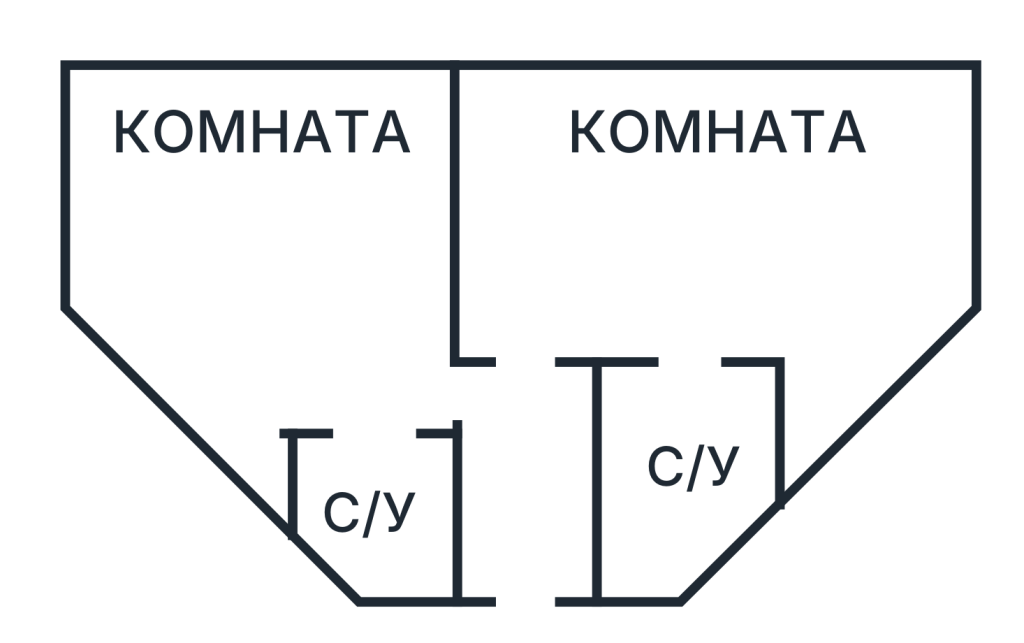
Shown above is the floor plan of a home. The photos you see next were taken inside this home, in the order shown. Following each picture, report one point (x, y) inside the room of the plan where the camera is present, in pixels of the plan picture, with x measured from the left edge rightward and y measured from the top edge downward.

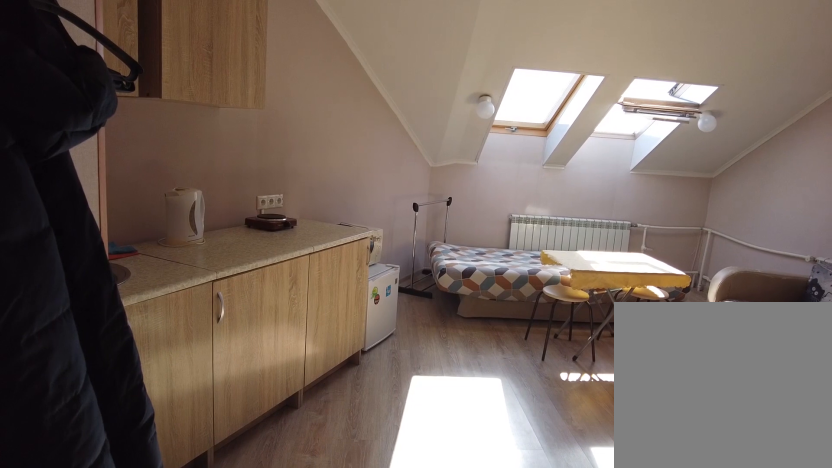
(345, 377)
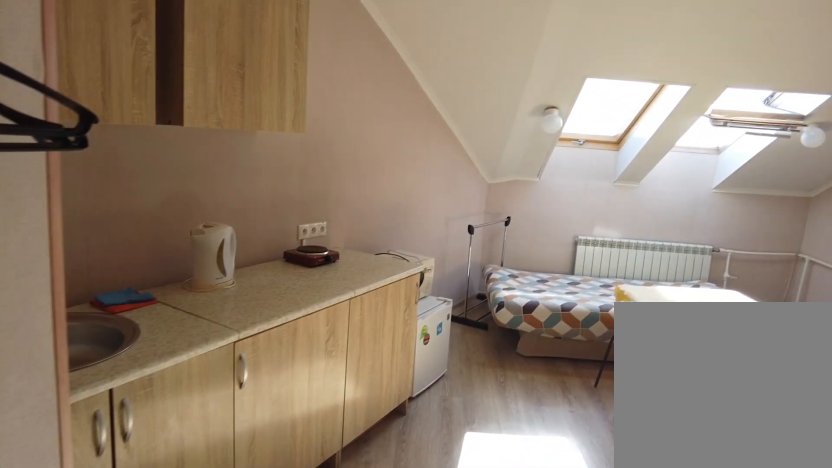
(345, 377)
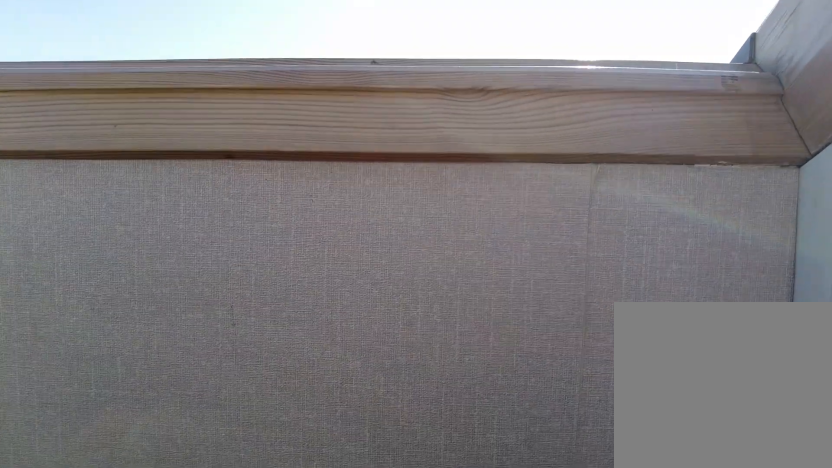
(379, 168)
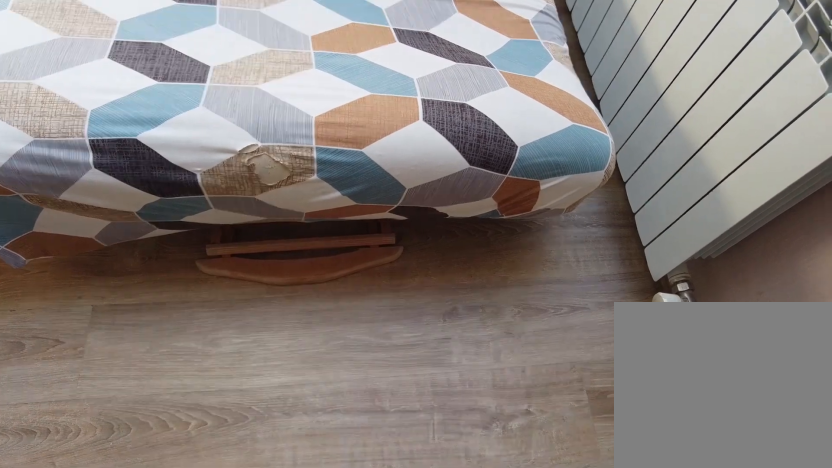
(379, 168)
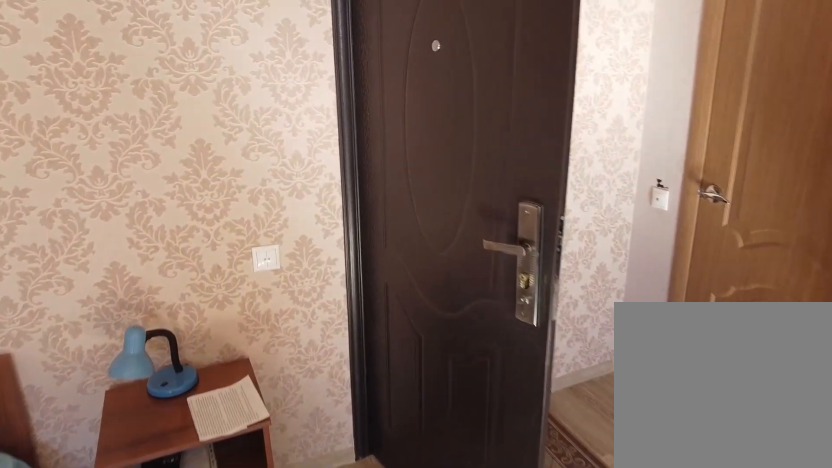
(405, 312)
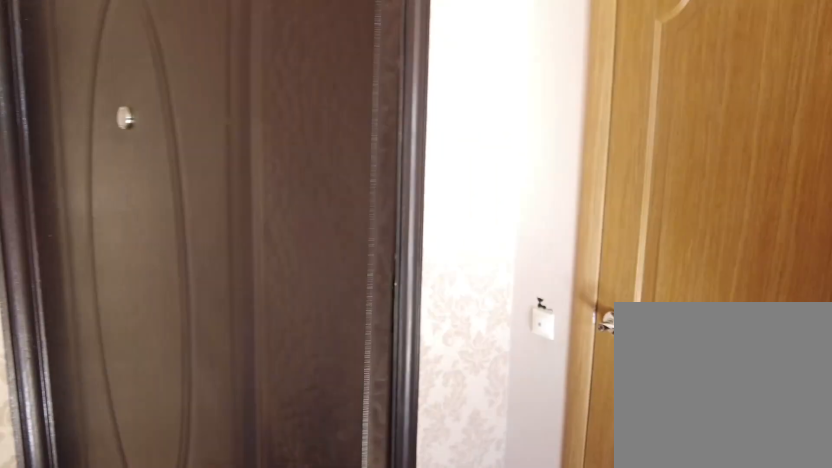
(428, 394)
